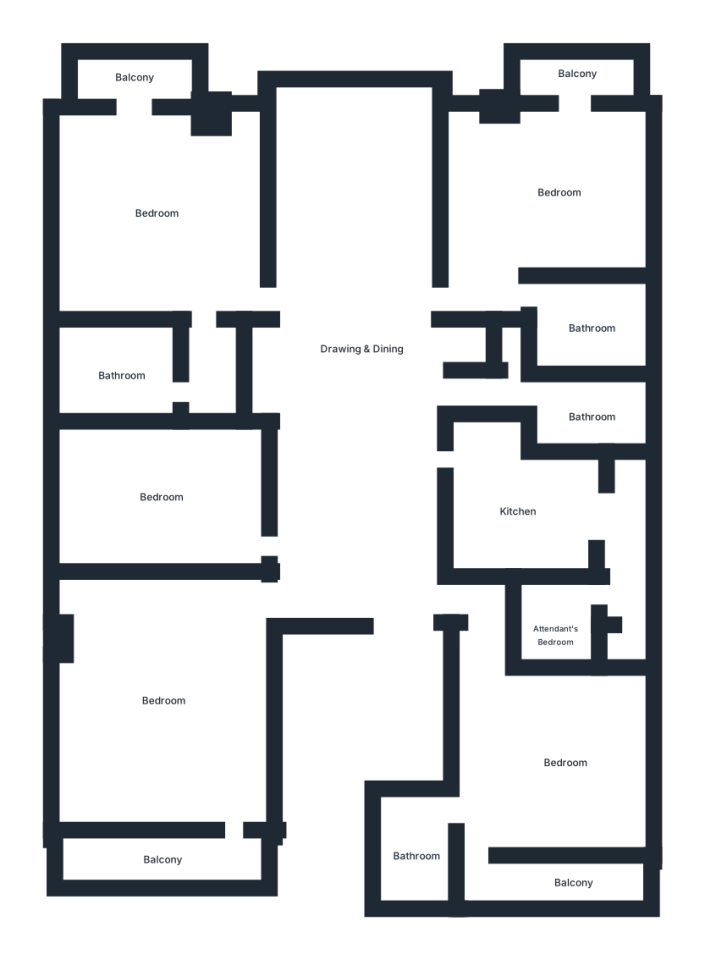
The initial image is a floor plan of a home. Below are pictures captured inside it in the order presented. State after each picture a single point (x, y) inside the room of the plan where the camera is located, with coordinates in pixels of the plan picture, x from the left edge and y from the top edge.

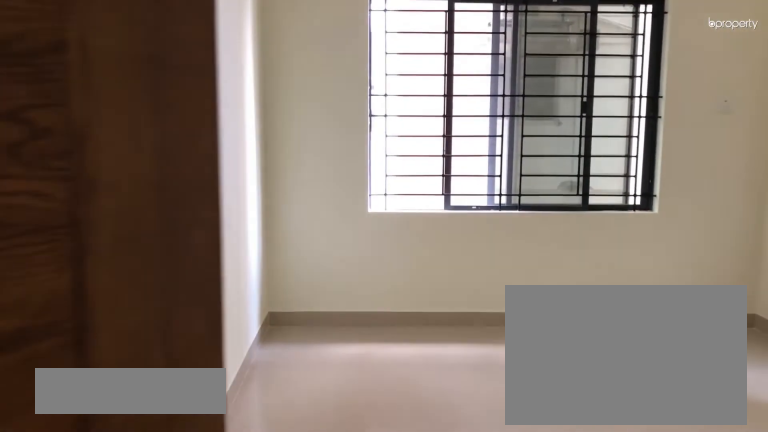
(158, 497)
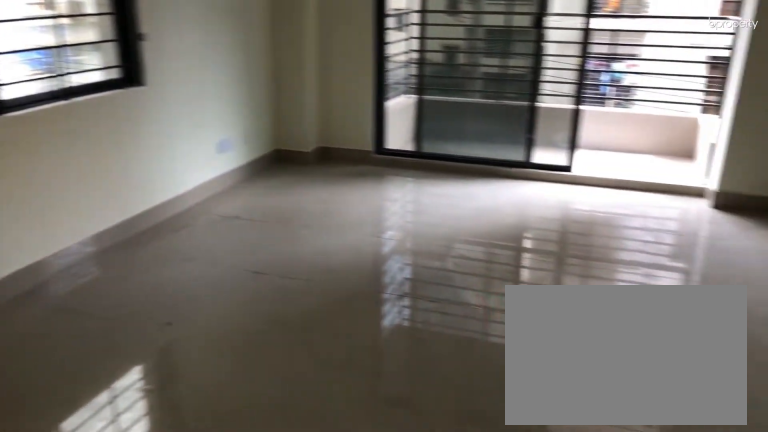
(153, 207)
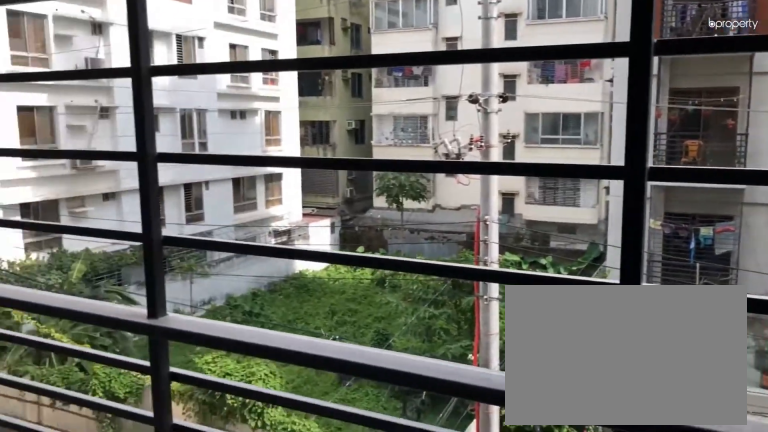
(129, 73)
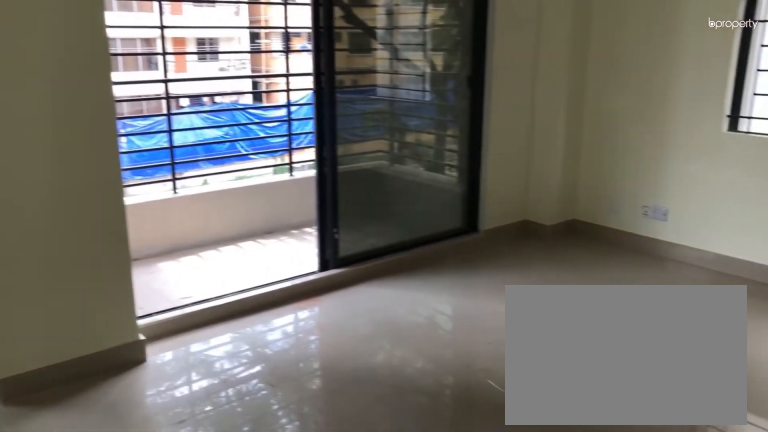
(555, 181)
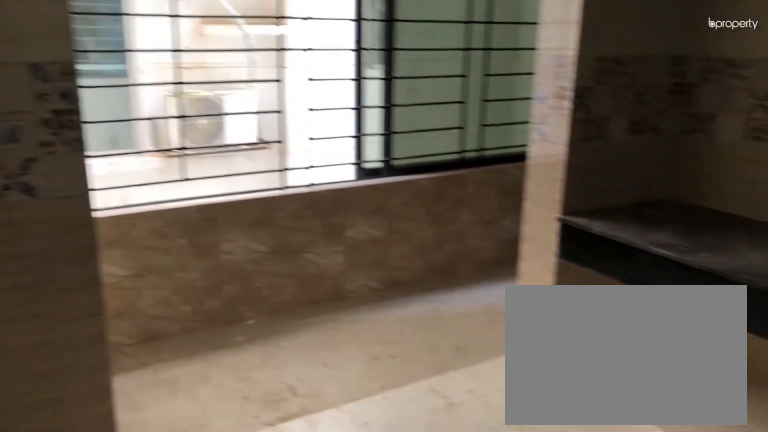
(529, 514)
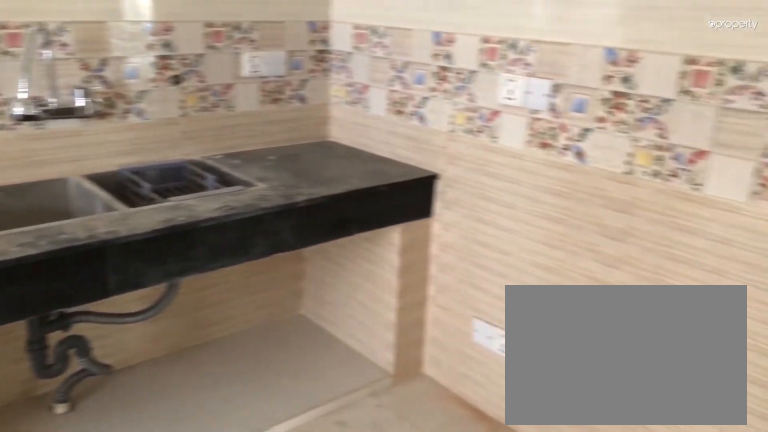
(529, 514)
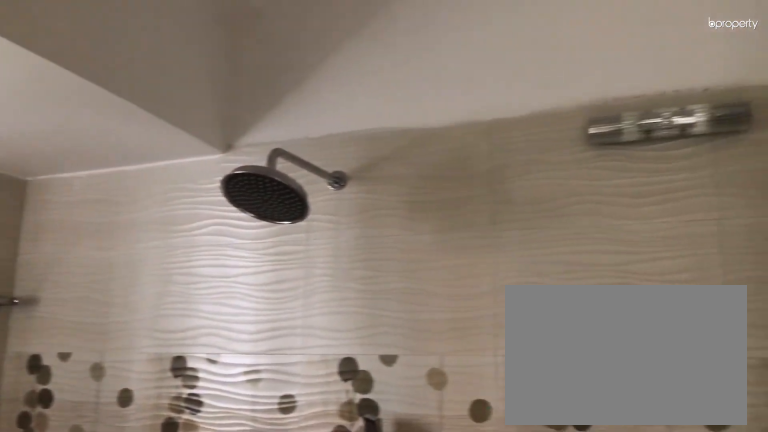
(413, 855)
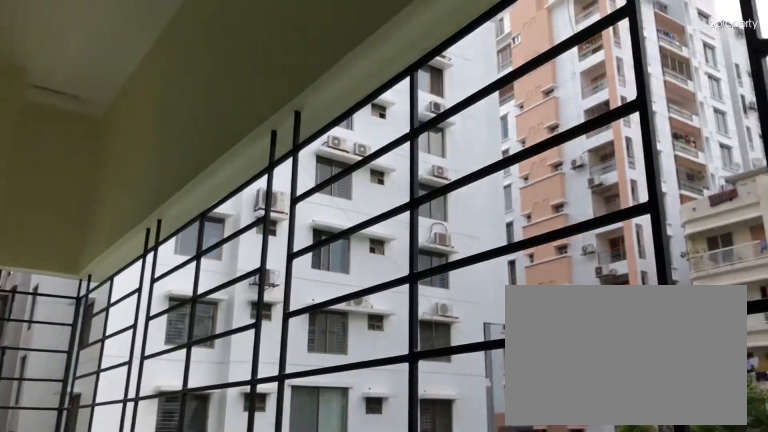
(557, 882)
